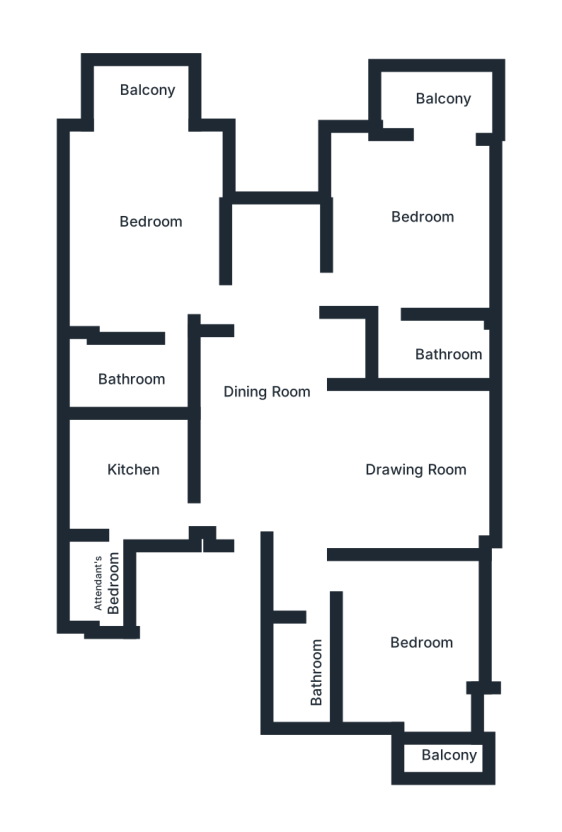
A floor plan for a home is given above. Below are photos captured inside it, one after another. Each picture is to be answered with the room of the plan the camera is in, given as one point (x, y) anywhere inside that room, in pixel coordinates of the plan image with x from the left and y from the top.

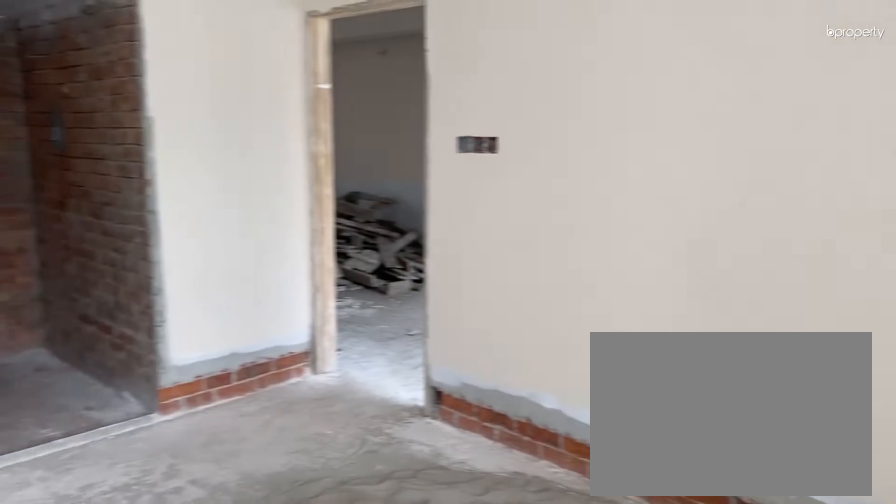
(405, 217)
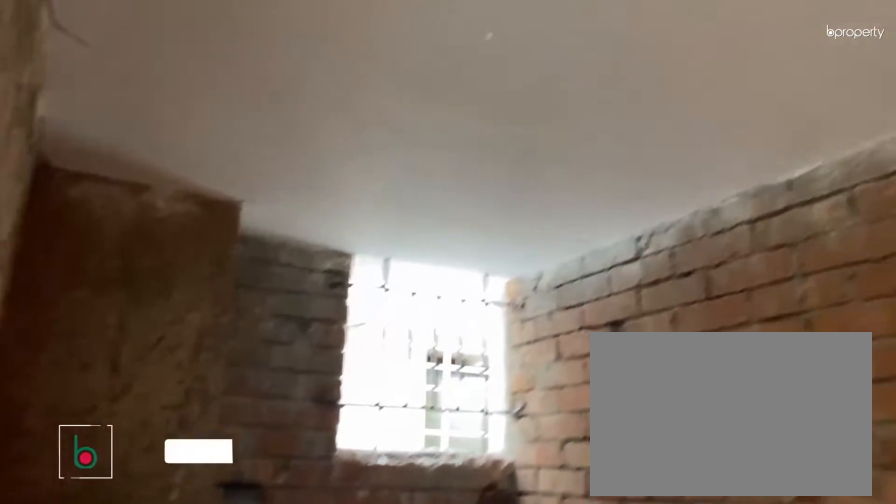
(437, 348)
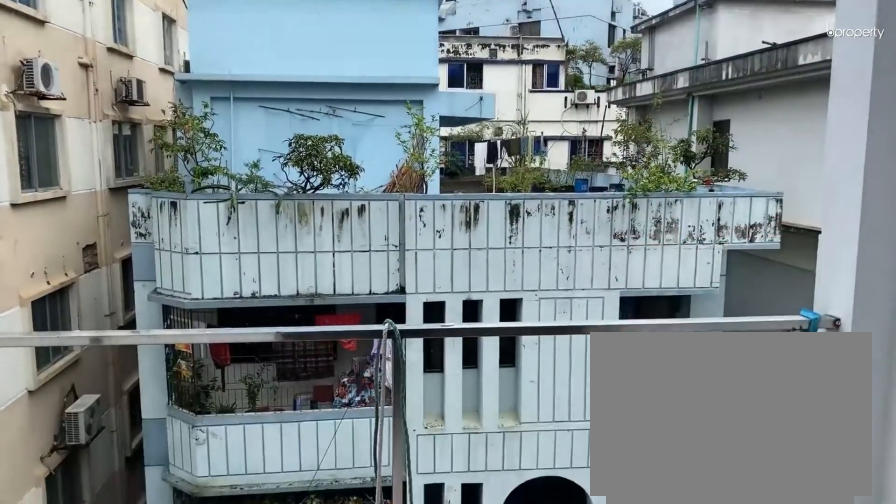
(436, 105)
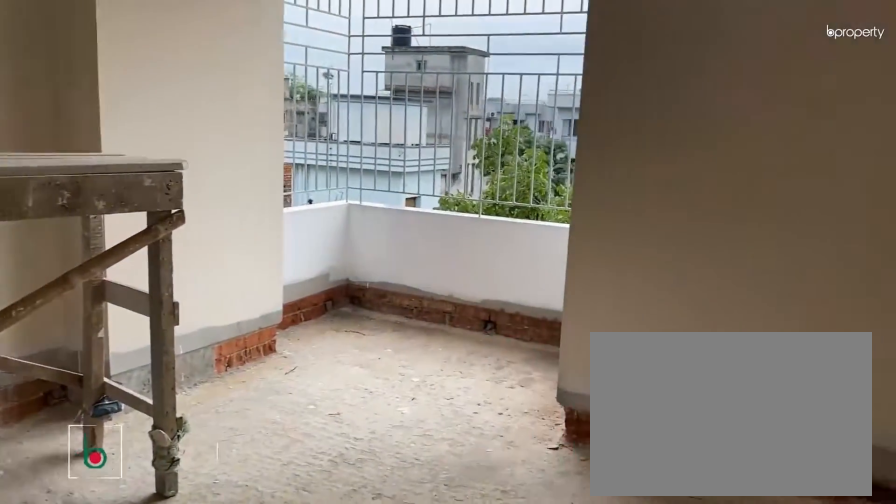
(420, 642)
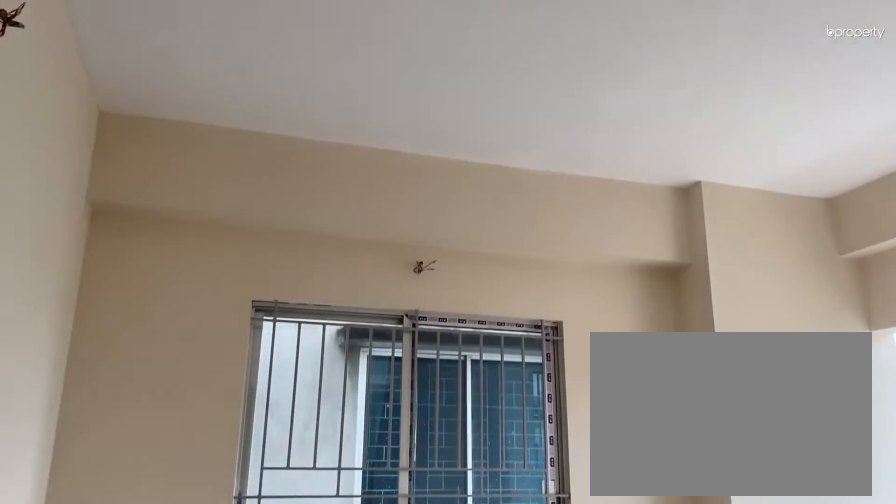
(420, 642)
